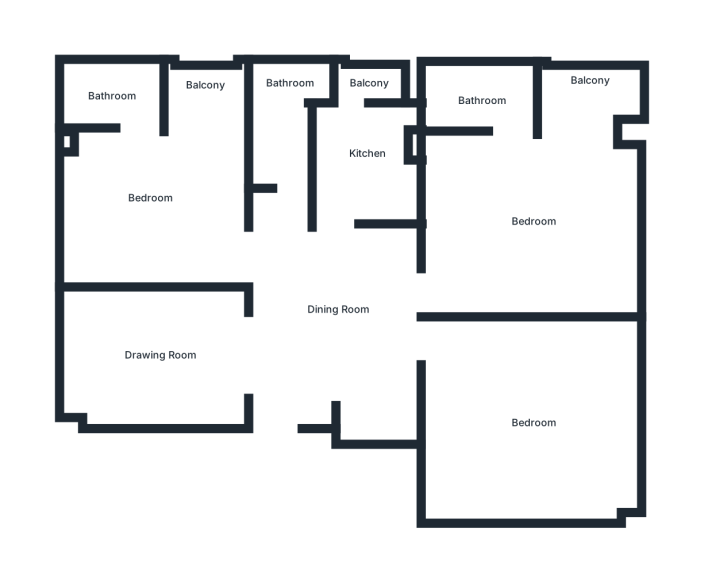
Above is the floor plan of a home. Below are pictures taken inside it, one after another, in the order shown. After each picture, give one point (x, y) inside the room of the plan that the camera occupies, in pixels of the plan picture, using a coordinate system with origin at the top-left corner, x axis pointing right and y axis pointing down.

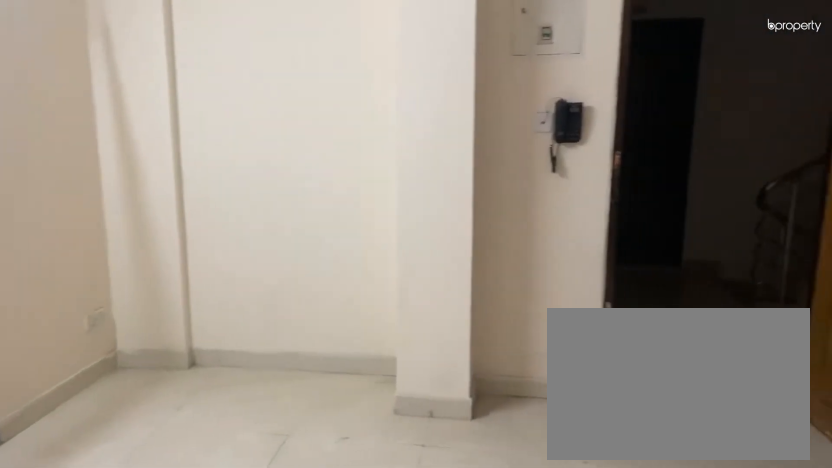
(326, 317)
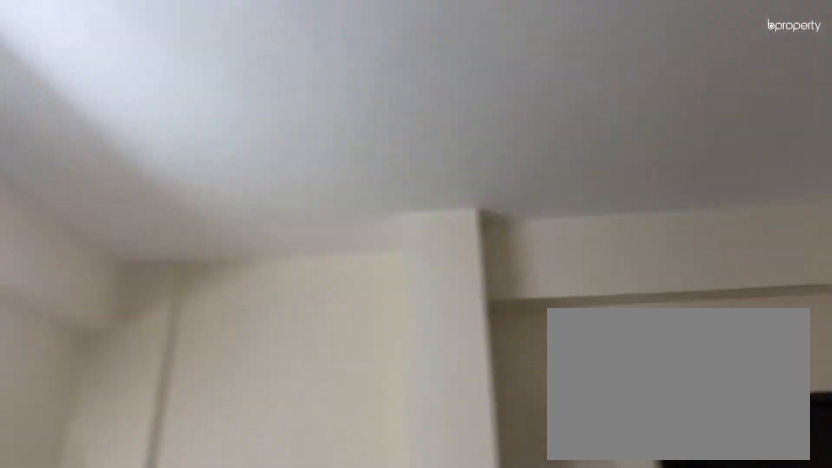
(326, 317)
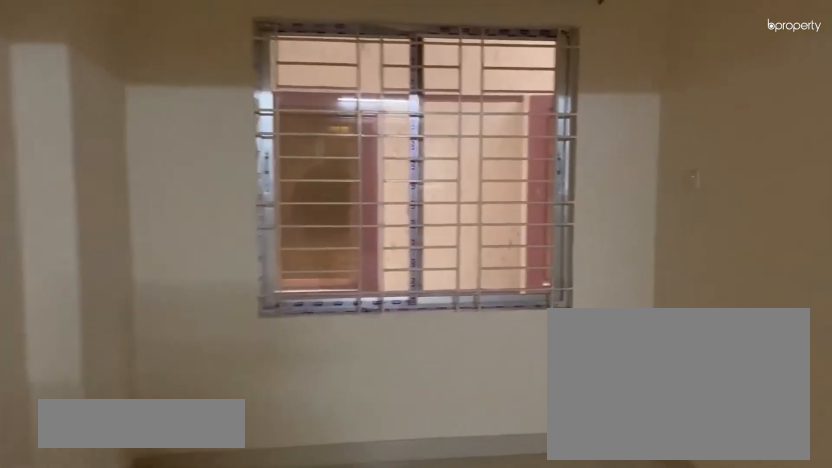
(160, 347)
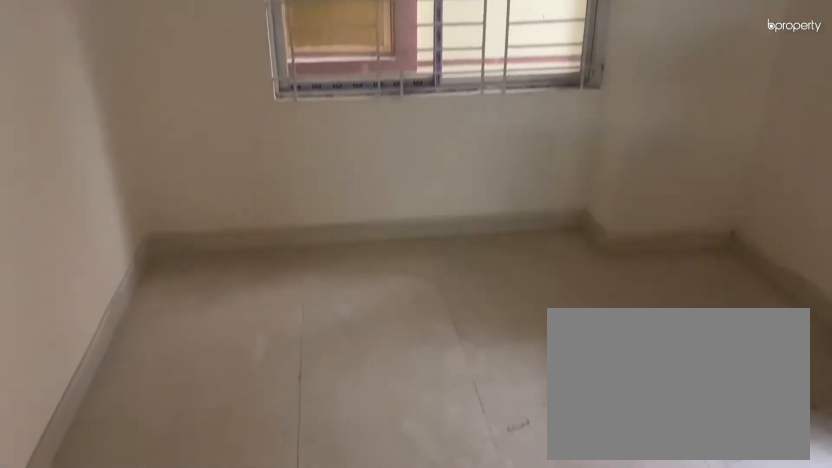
(148, 186)
